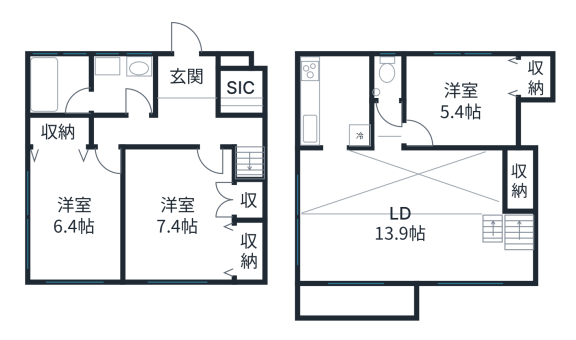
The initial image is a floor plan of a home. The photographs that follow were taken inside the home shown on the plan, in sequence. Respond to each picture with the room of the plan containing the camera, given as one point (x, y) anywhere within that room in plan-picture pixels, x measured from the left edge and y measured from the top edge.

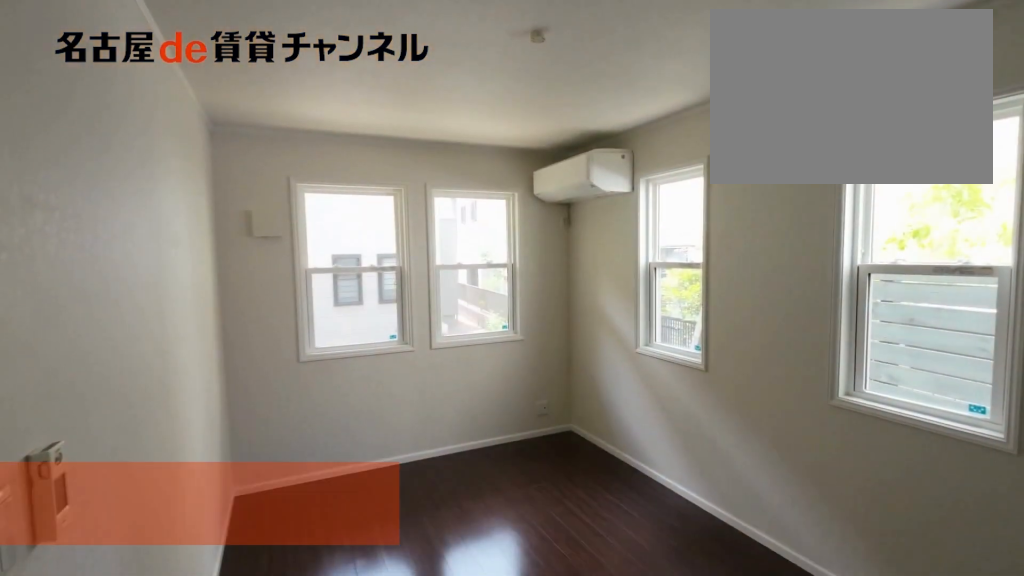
(75, 205)
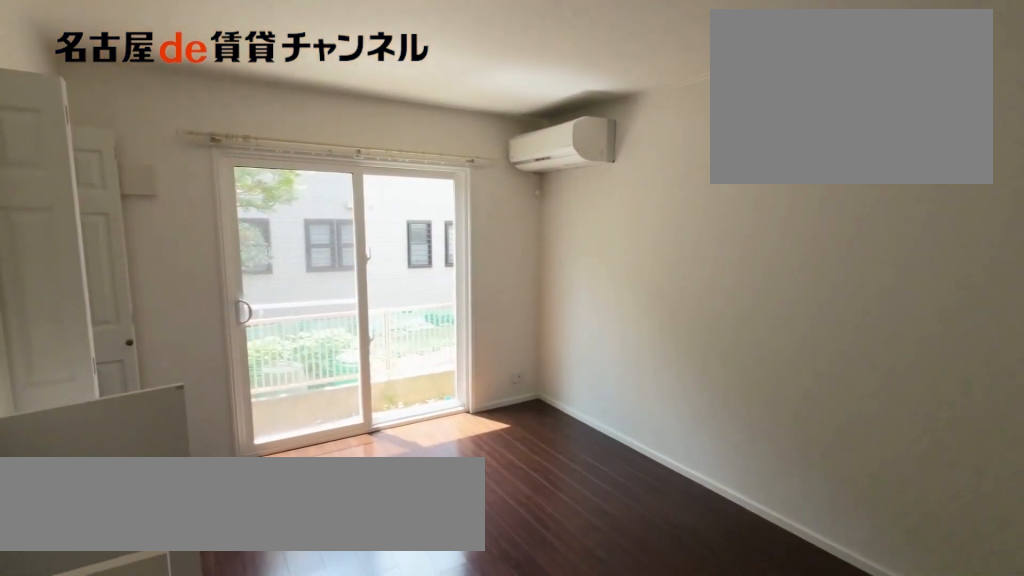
(189, 218)
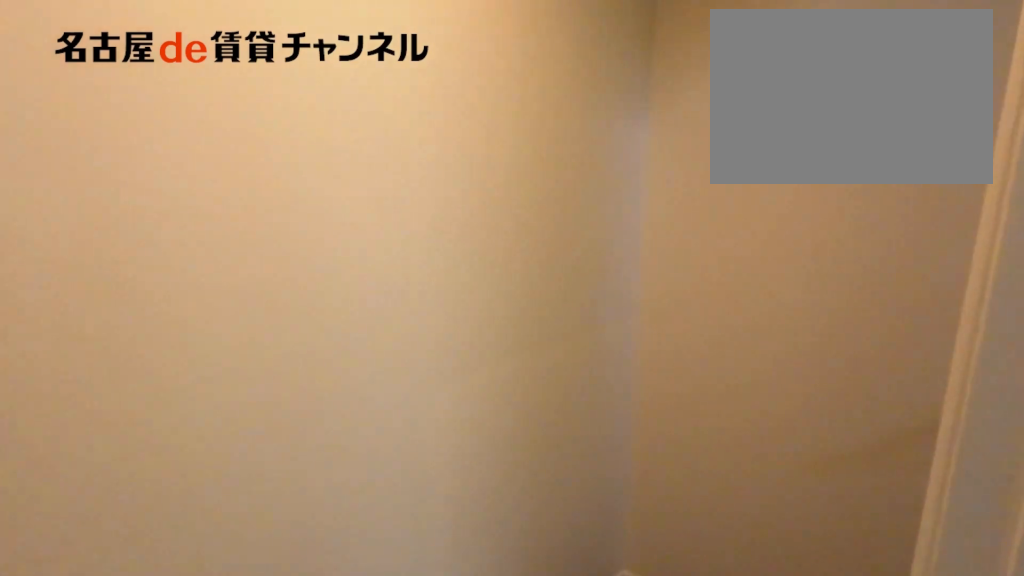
(190, 218)
